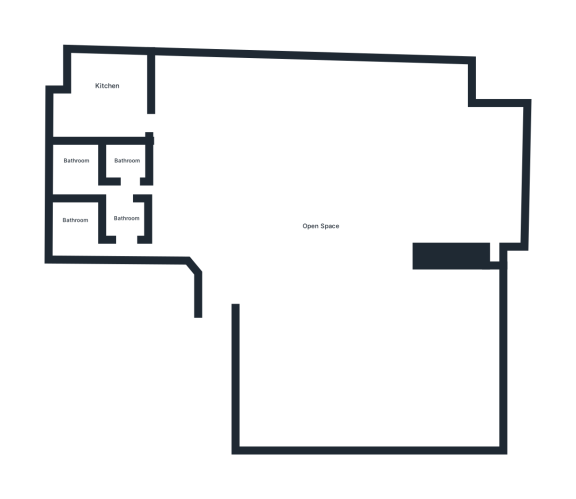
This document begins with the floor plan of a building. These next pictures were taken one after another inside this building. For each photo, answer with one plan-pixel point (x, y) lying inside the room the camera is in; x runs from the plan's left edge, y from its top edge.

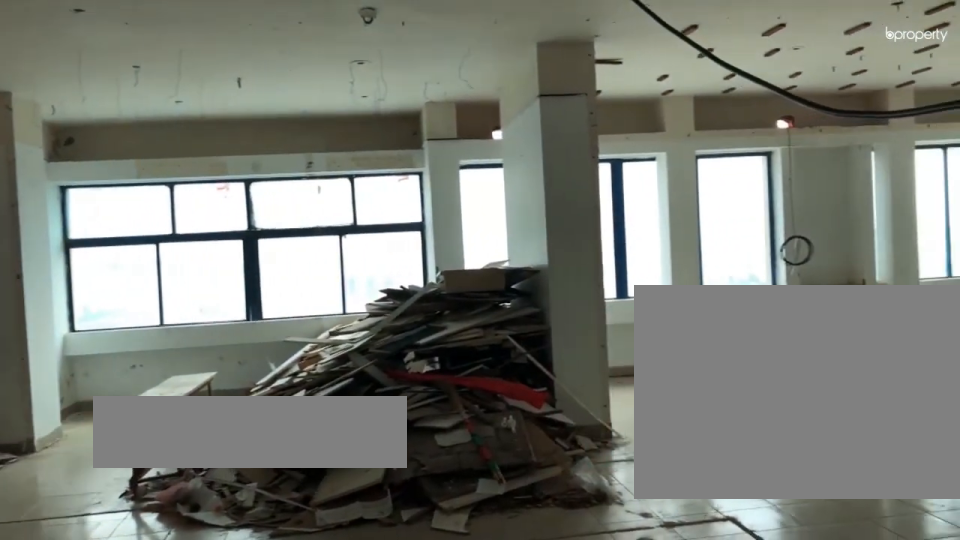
(305, 204)
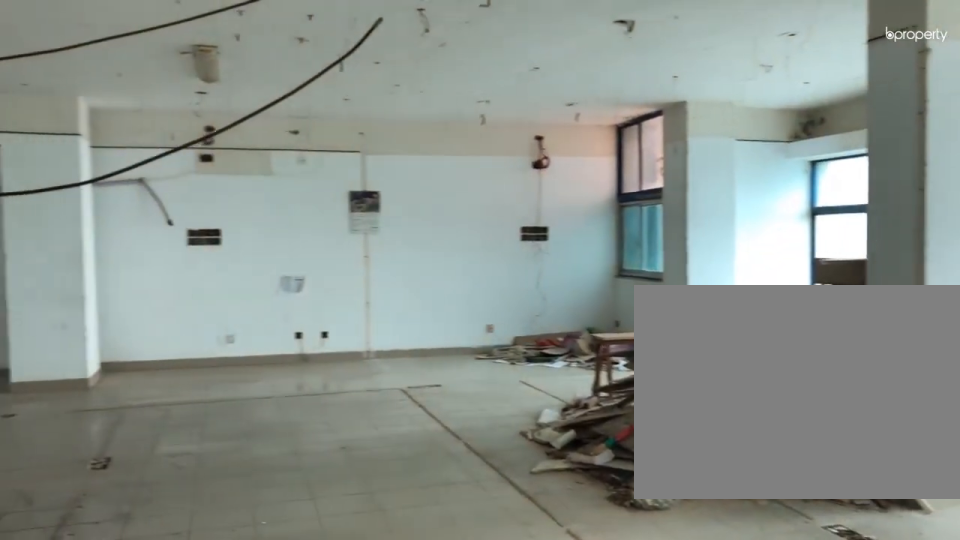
(304, 205)
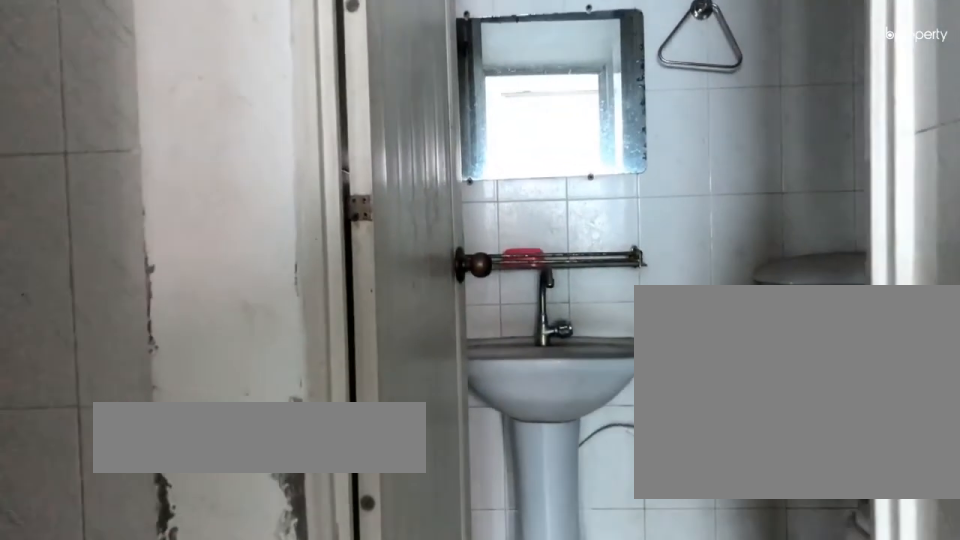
(130, 188)
